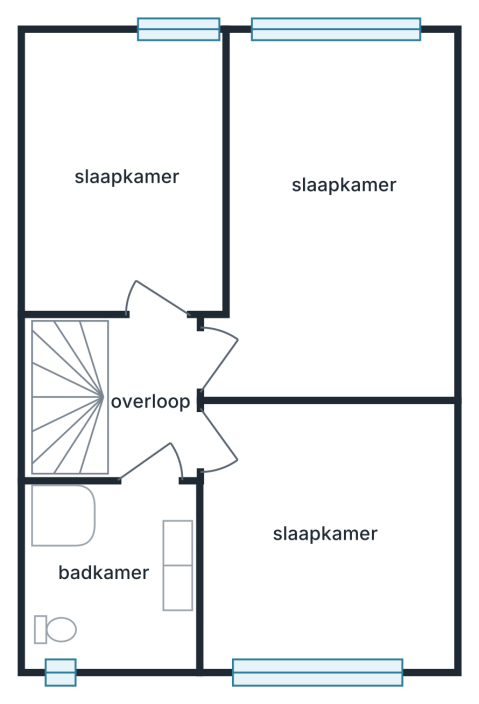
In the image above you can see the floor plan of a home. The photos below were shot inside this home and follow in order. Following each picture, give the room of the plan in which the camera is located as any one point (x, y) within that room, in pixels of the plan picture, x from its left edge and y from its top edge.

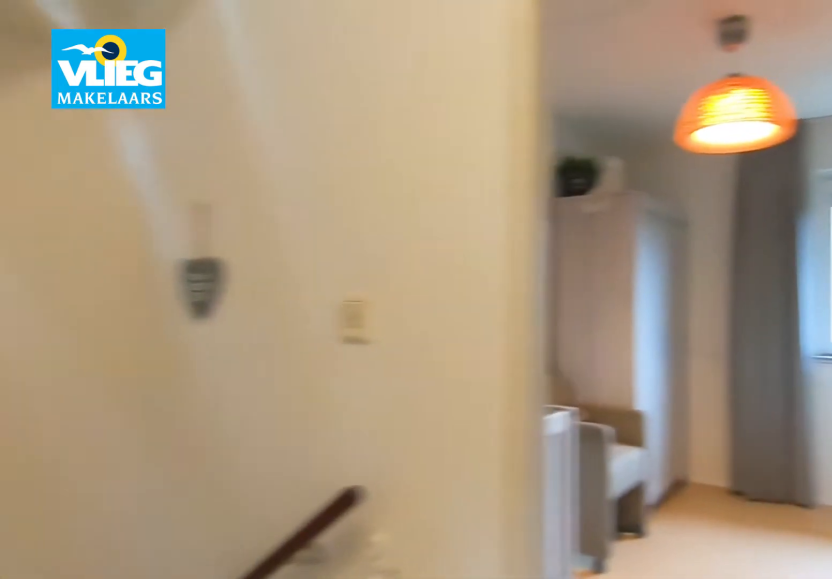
(149, 404)
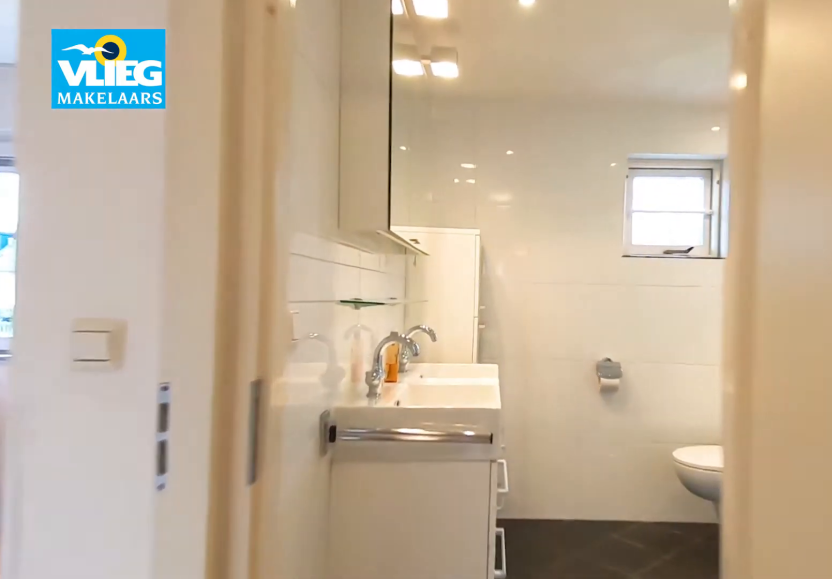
(150, 404)
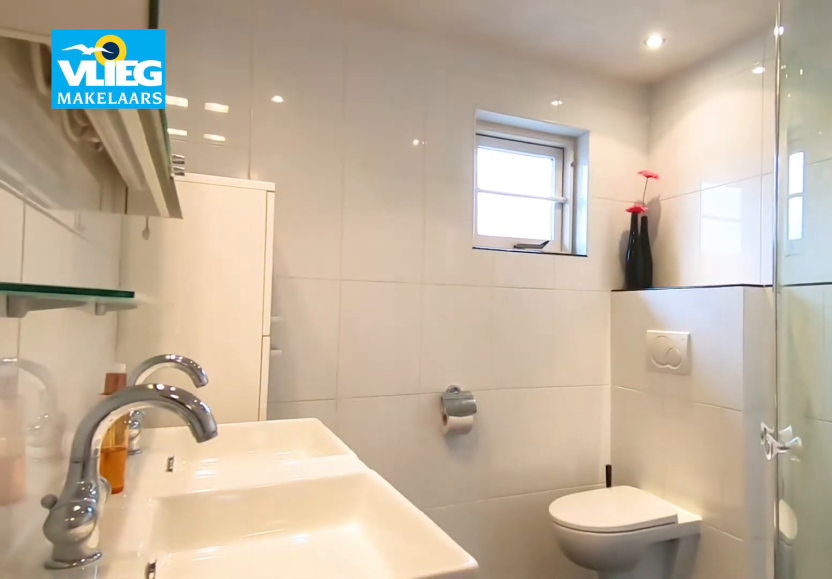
(114, 570)
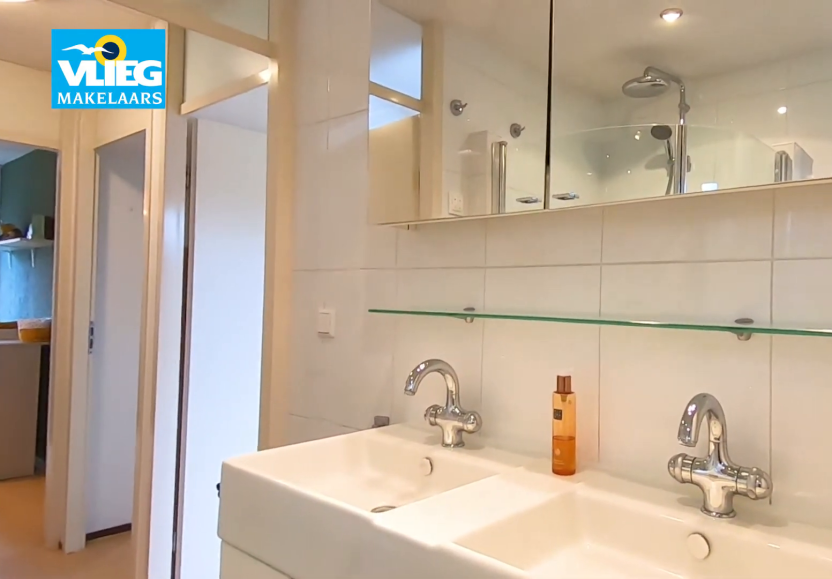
(114, 570)
